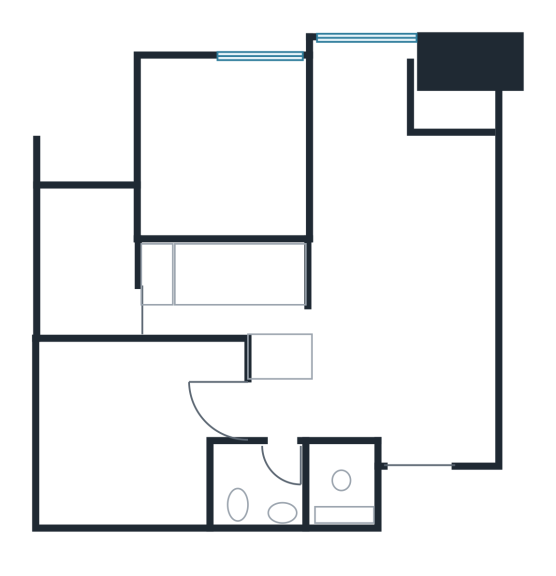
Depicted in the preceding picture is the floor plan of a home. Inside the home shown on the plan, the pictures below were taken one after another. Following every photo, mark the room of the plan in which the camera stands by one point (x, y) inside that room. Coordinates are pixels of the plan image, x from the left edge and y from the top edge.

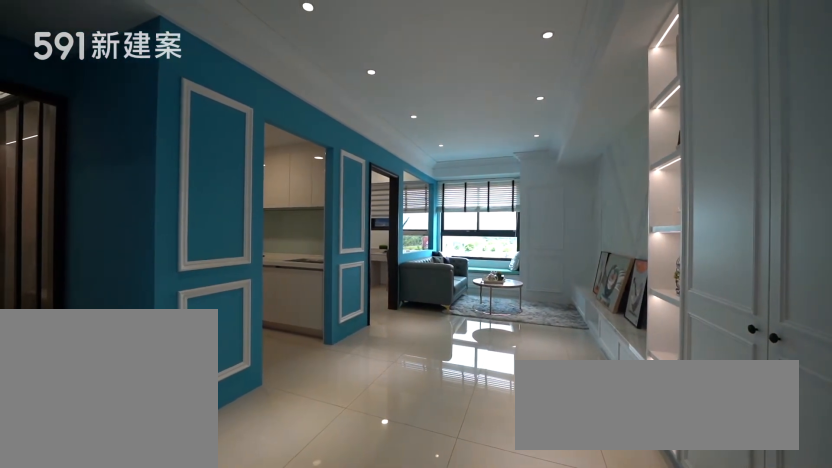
(403, 334)
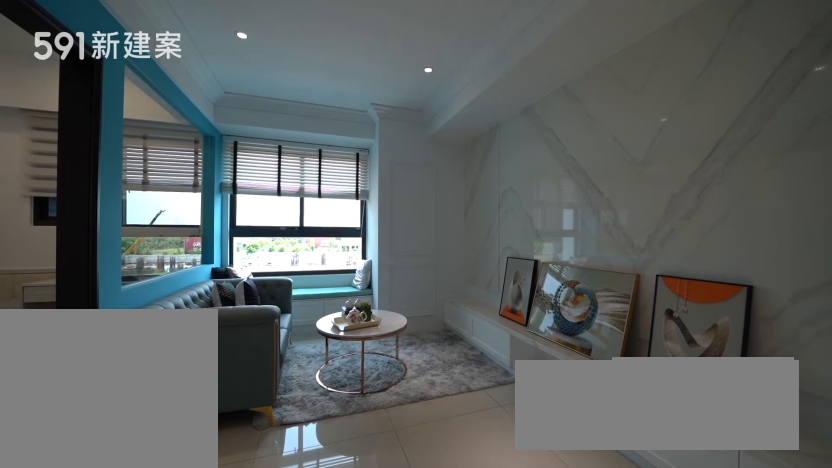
(396, 178)
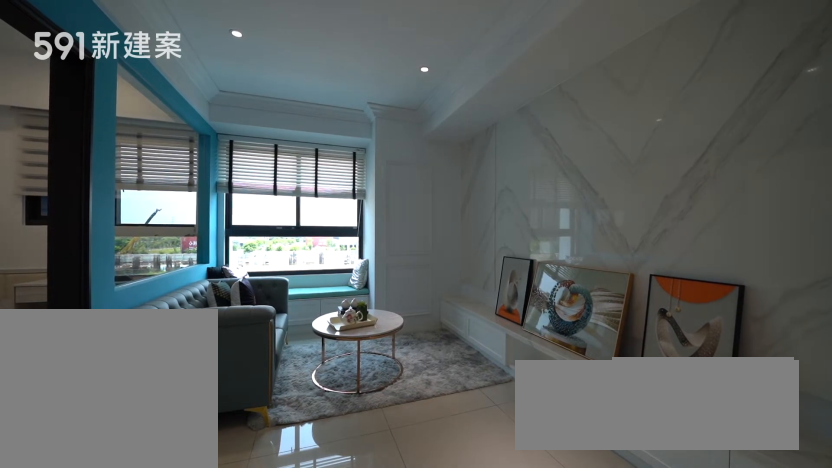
(396, 178)
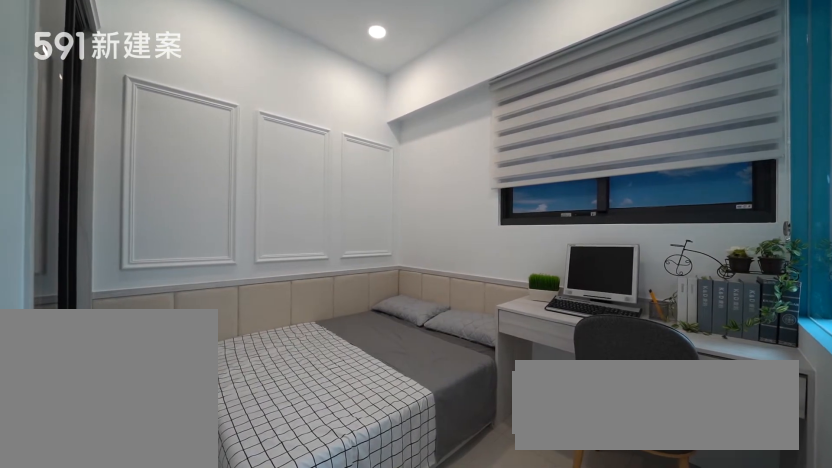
(222, 145)
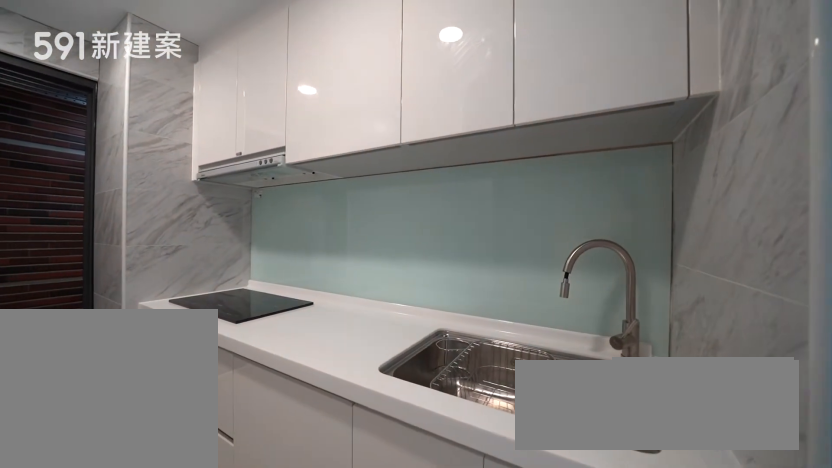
(228, 294)
